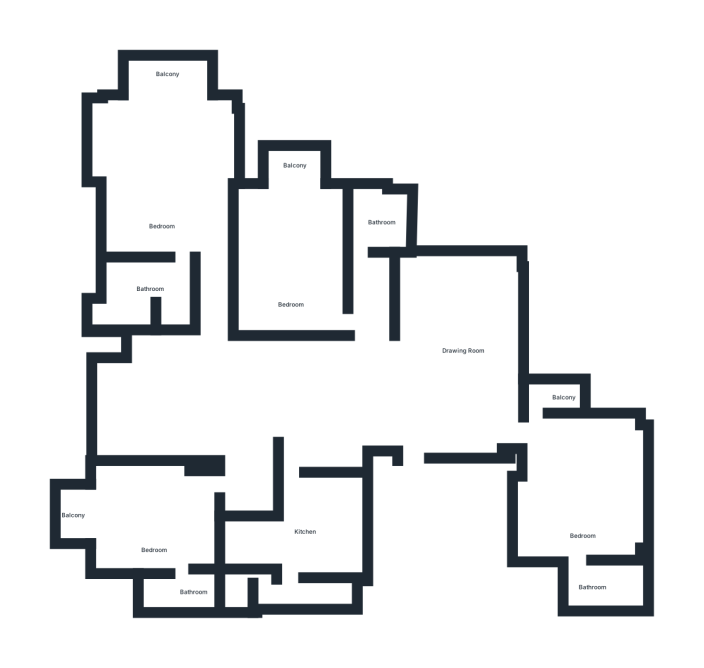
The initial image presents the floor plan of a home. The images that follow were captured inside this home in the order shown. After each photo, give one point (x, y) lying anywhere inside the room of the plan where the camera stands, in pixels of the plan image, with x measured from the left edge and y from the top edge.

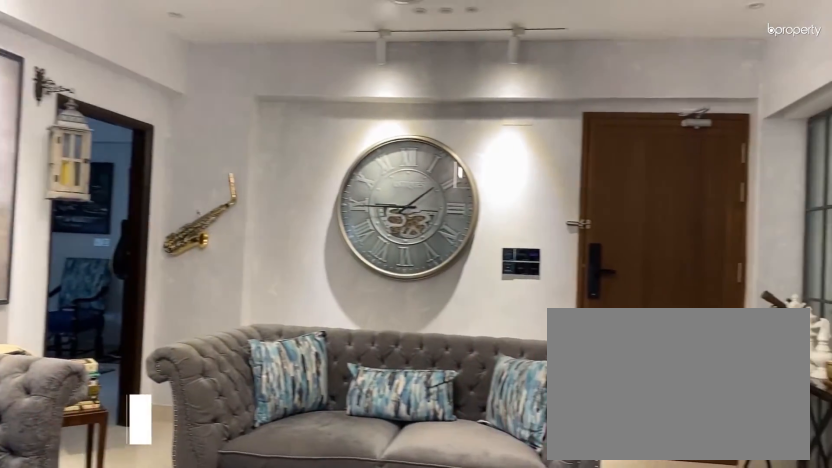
(464, 347)
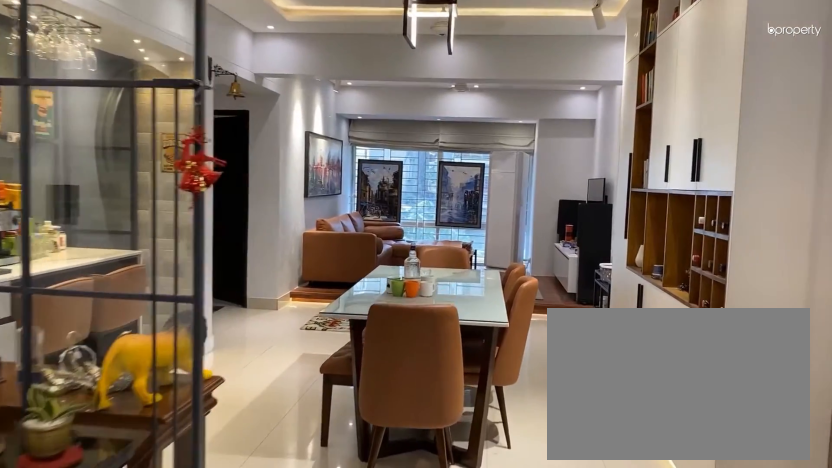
(362, 385)
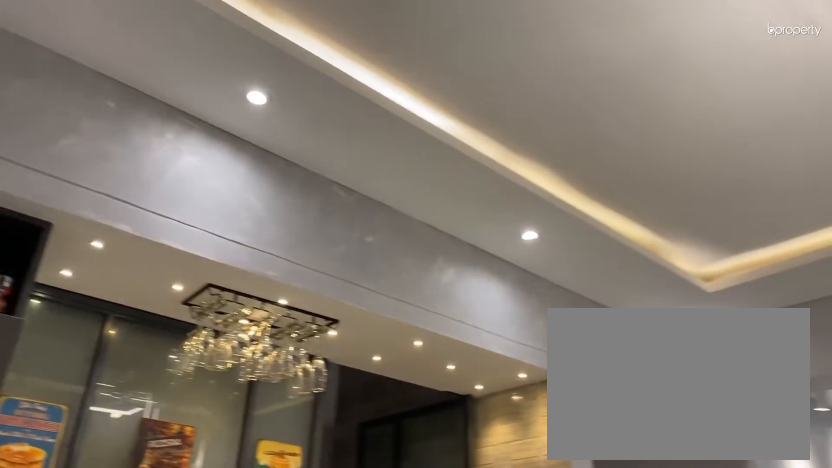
(247, 382)
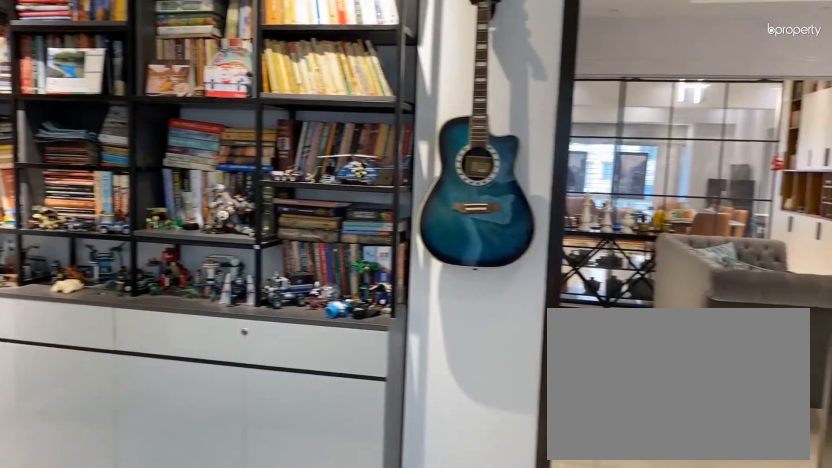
(581, 495)
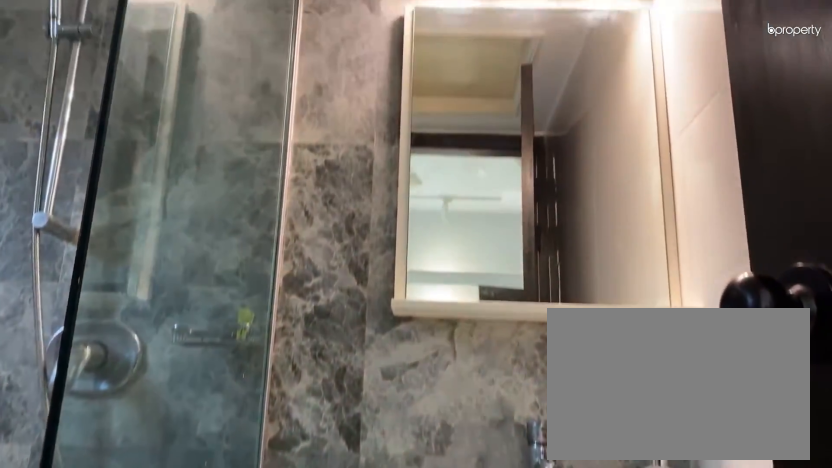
(616, 585)
